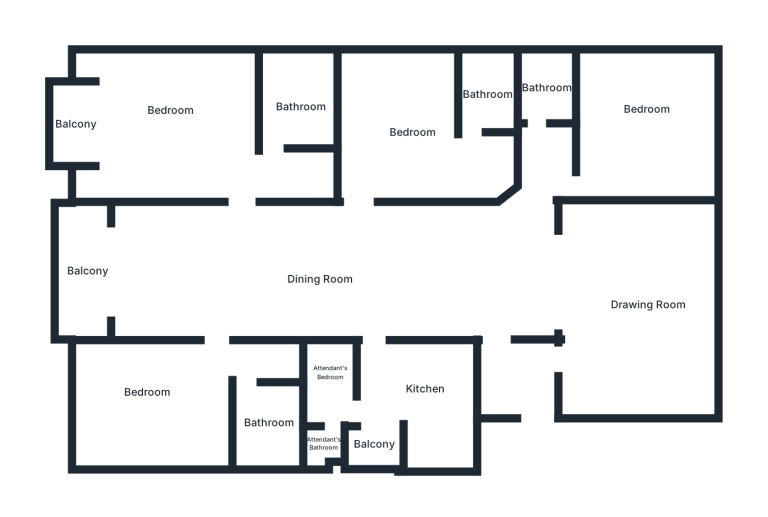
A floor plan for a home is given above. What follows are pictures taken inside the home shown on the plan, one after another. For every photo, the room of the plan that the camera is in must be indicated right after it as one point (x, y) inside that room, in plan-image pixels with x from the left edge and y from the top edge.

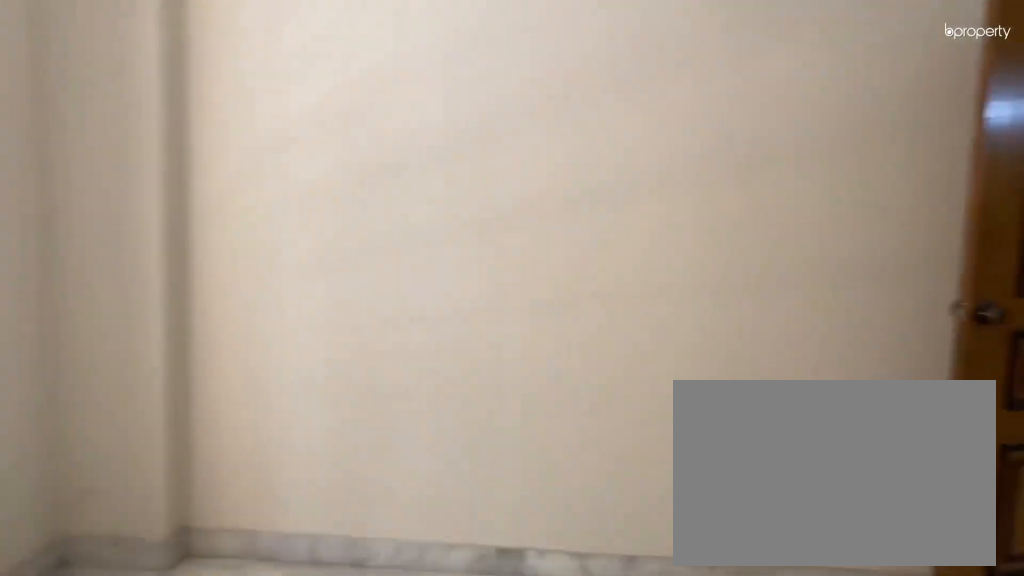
(151, 403)
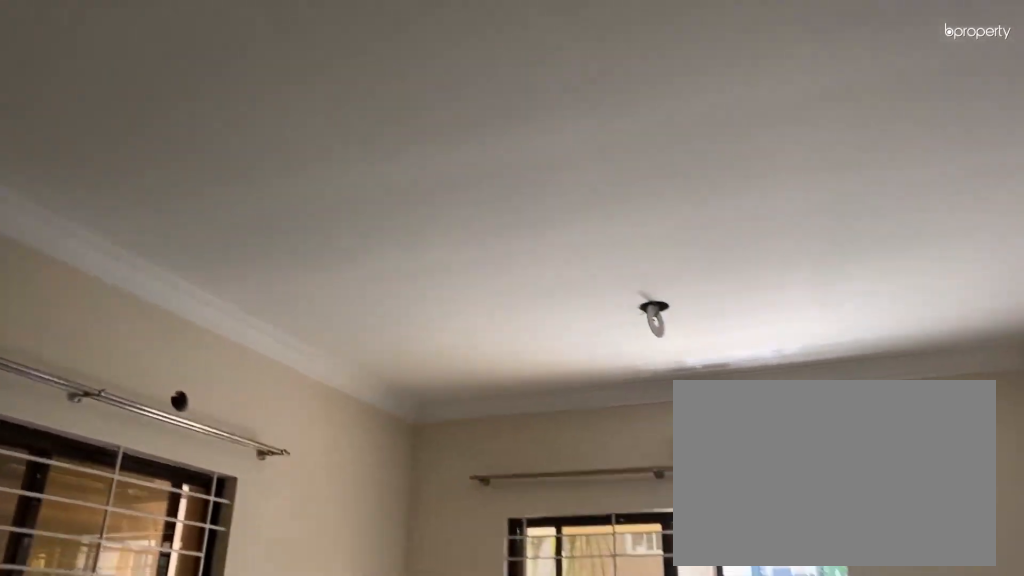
(160, 396)
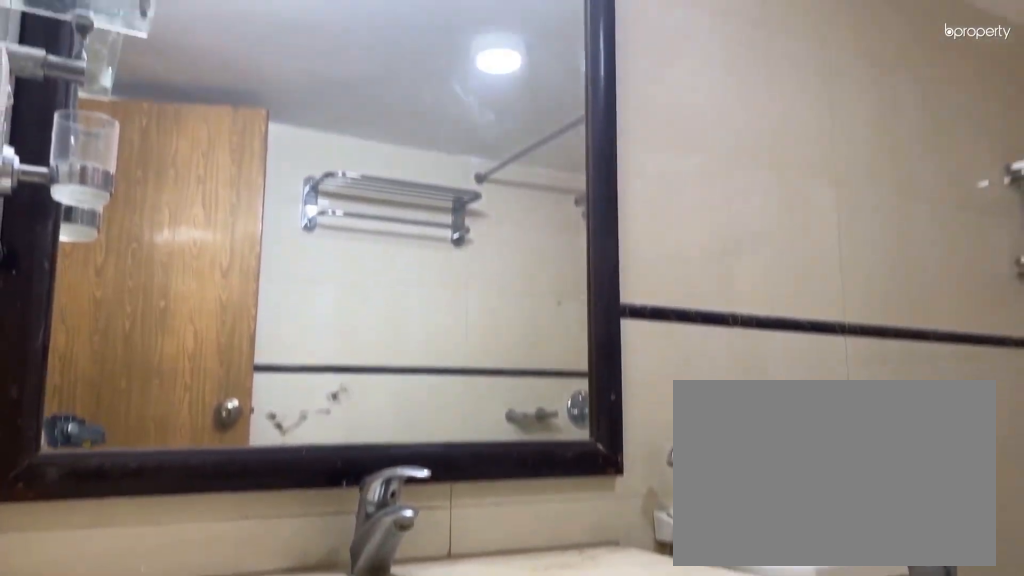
(265, 423)
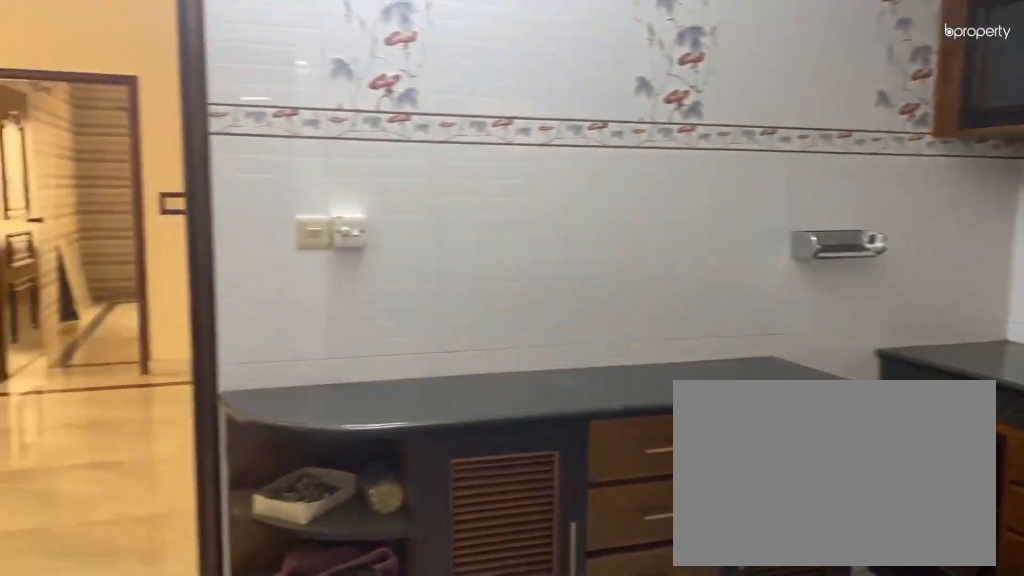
(426, 404)
